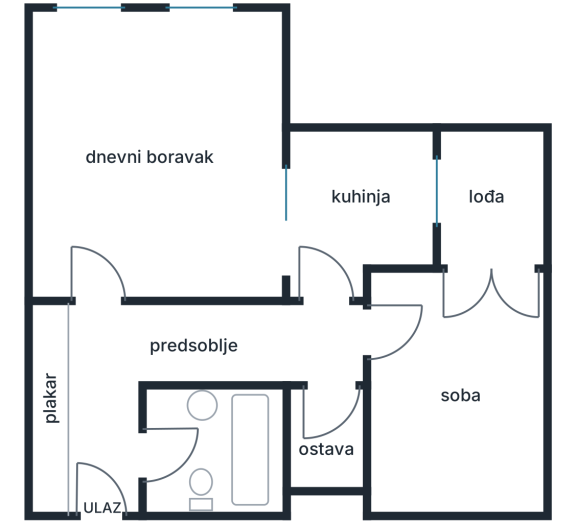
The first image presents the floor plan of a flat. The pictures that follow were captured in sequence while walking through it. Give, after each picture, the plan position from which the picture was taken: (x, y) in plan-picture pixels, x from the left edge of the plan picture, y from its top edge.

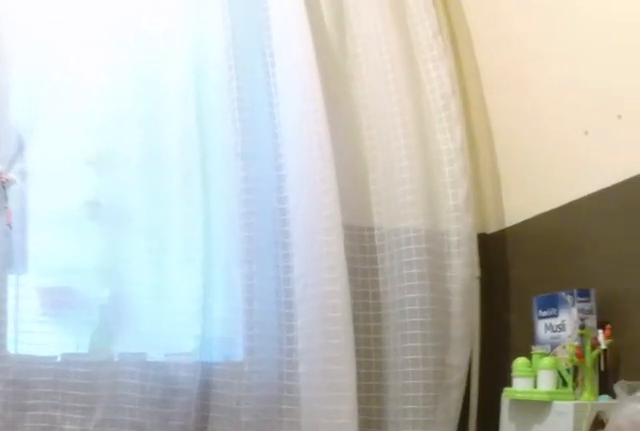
(300, 224)
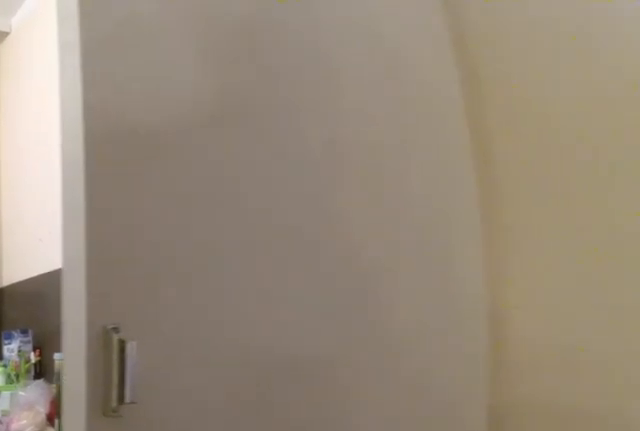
(246, 227)
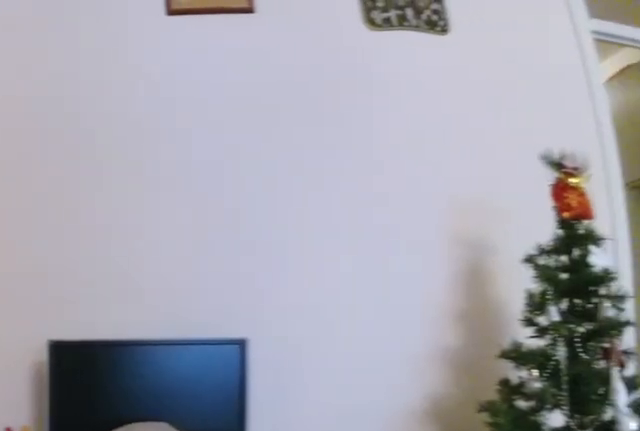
(253, 207)
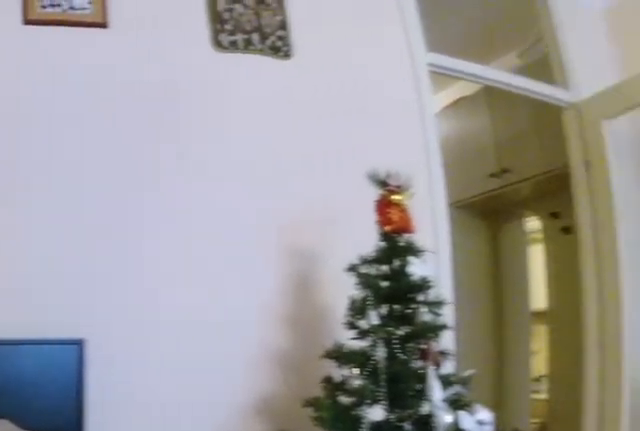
(258, 206)
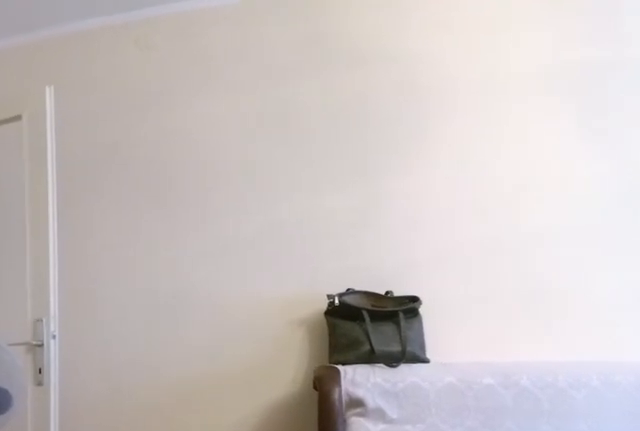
(246, 223)
